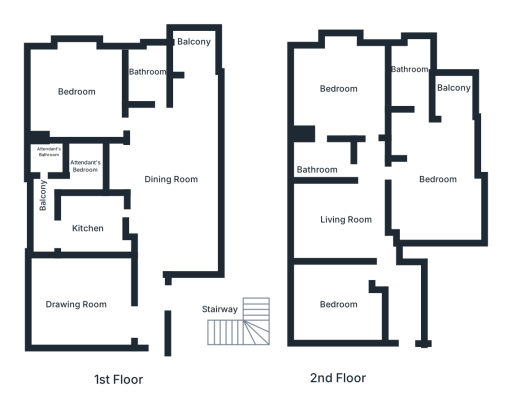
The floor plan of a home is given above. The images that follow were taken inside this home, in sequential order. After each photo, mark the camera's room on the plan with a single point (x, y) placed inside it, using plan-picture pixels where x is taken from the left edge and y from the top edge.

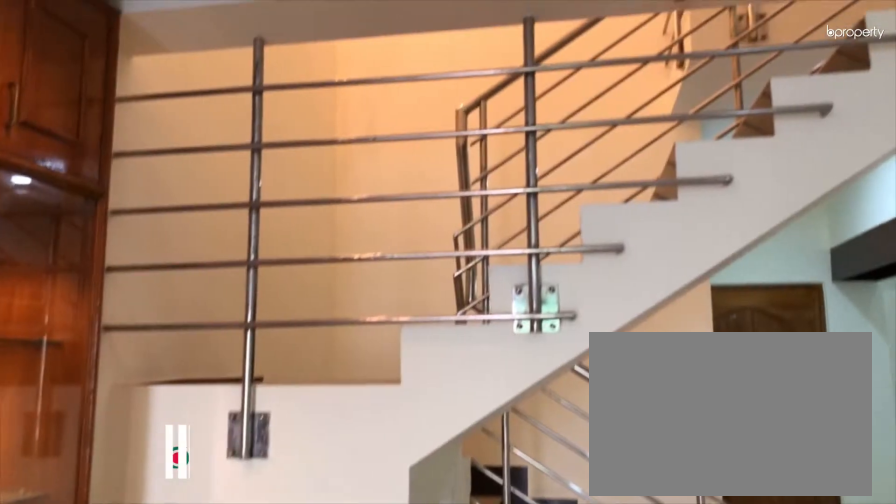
(212, 329)
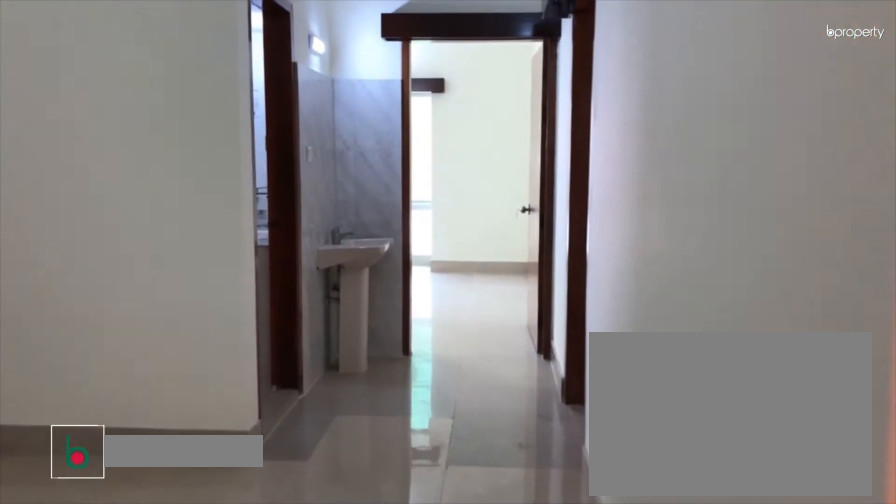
(339, 214)
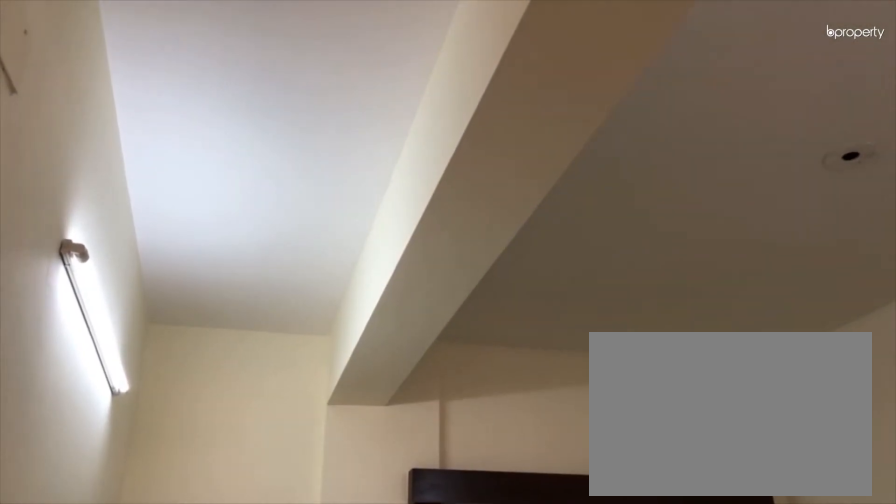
(339, 214)
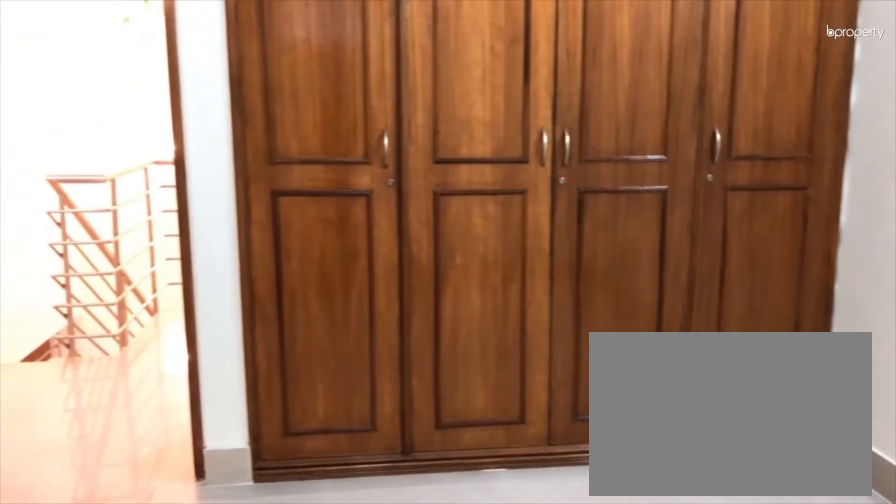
(334, 305)
